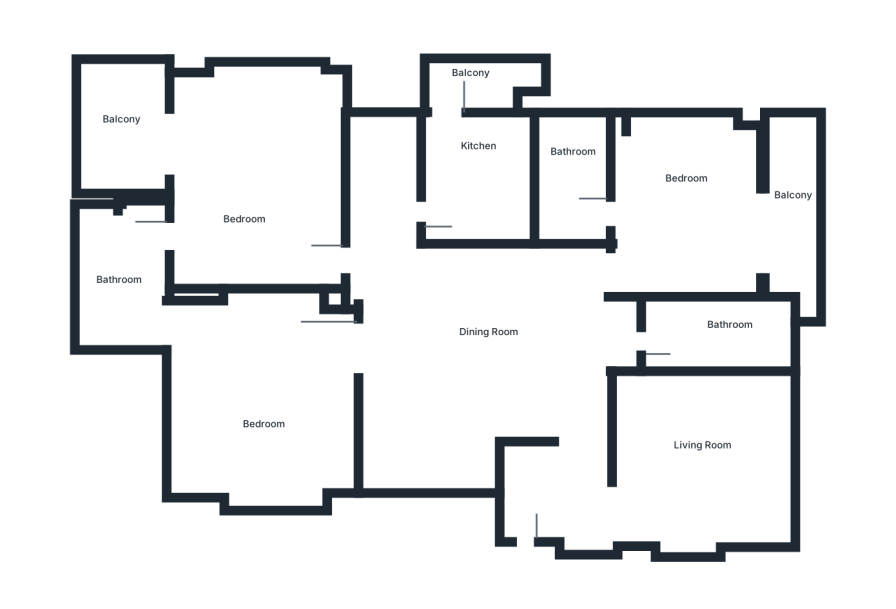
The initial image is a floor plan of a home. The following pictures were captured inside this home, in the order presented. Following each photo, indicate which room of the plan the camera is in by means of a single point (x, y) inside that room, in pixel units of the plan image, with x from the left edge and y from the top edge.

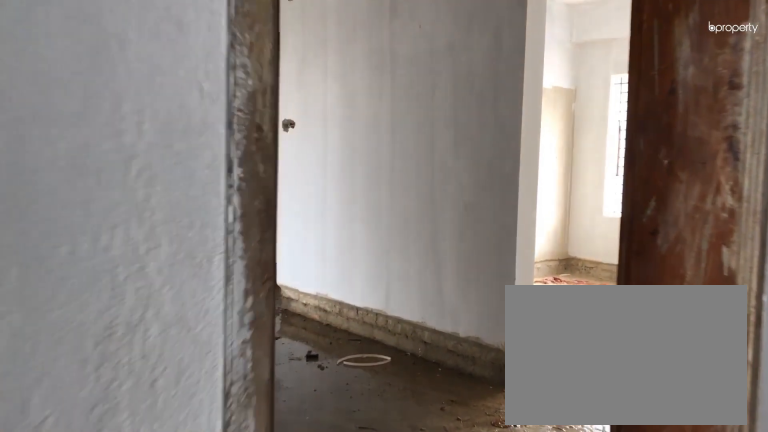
(540, 525)
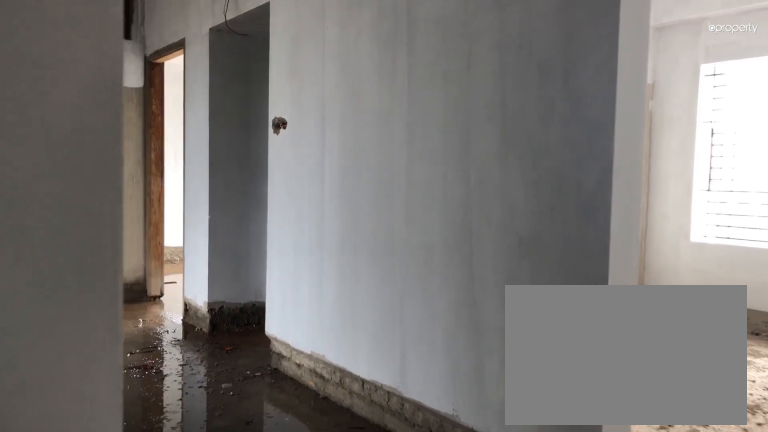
(540, 525)
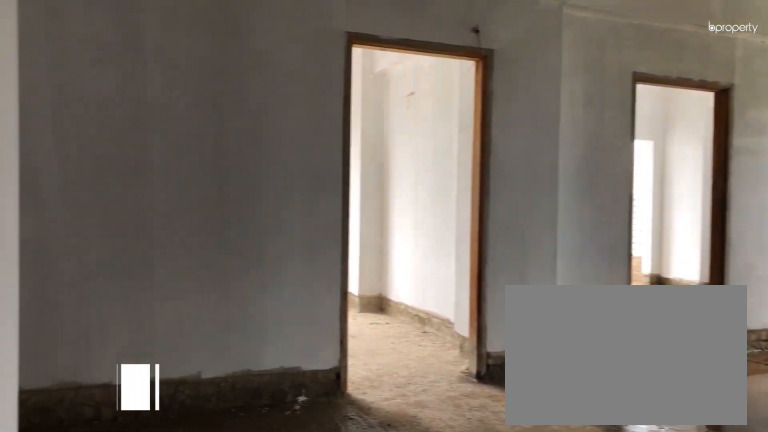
(487, 360)
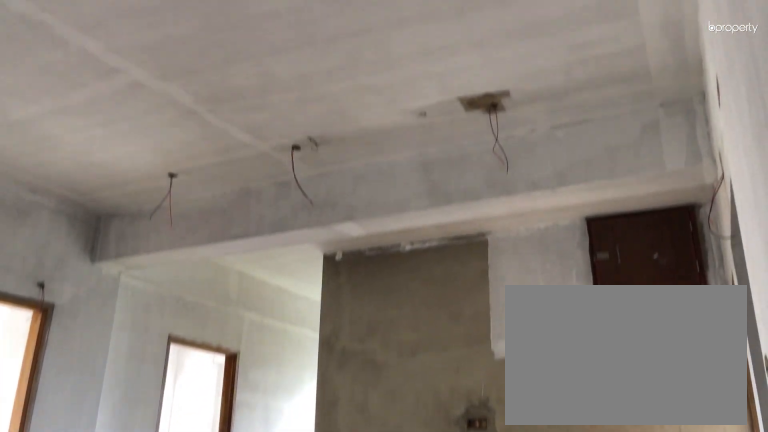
(487, 360)
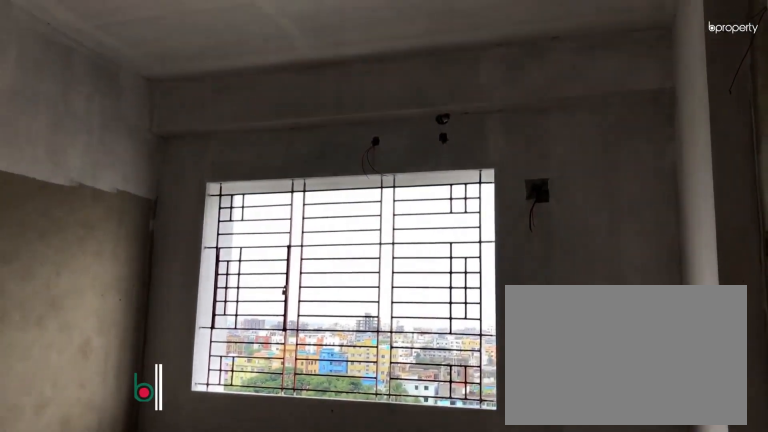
(699, 450)
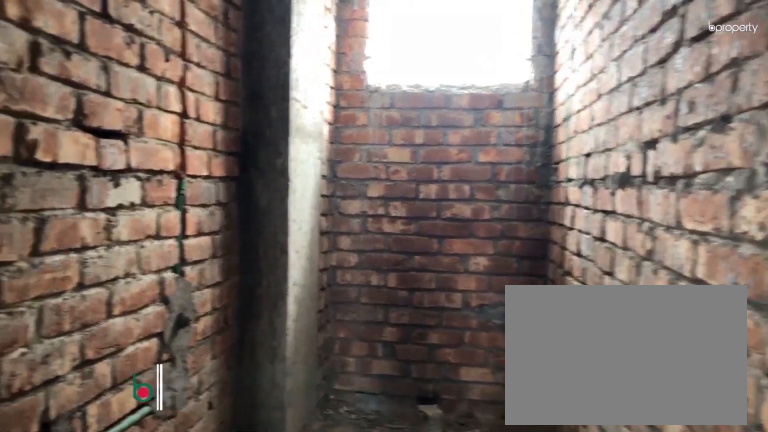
(730, 338)
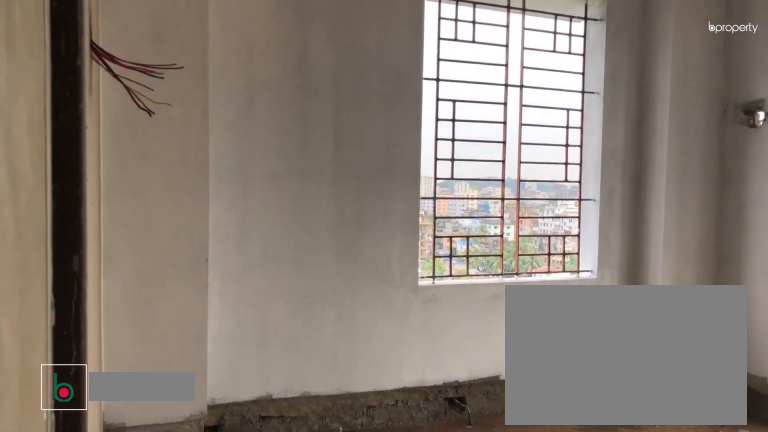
(692, 198)
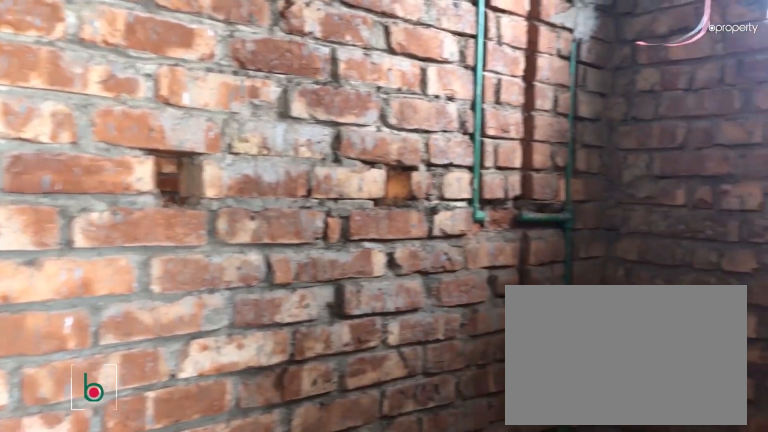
(572, 159)
